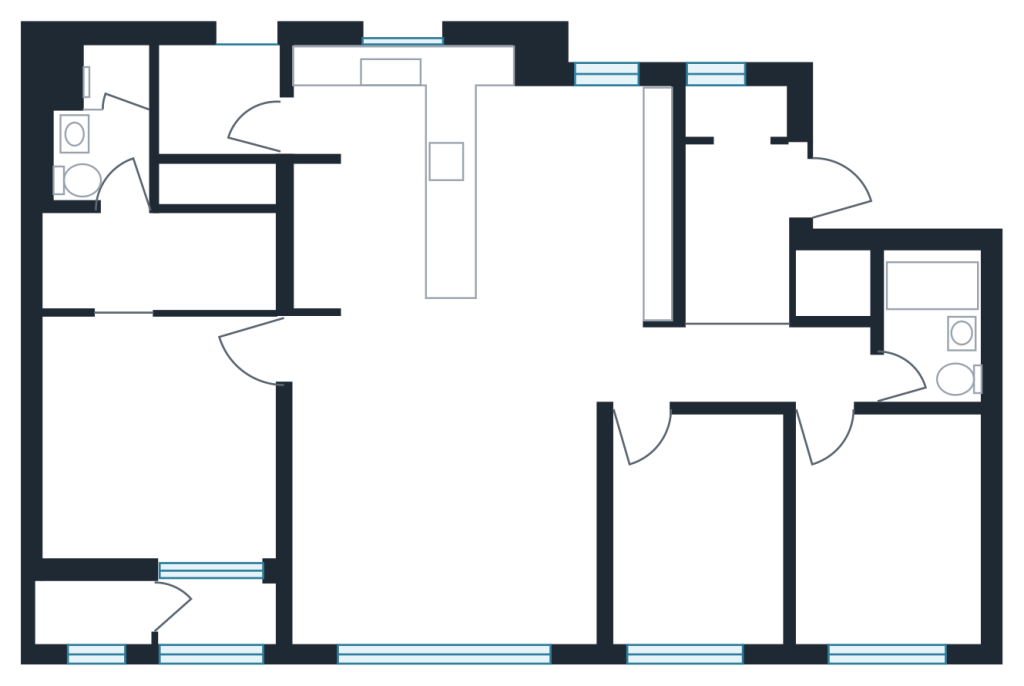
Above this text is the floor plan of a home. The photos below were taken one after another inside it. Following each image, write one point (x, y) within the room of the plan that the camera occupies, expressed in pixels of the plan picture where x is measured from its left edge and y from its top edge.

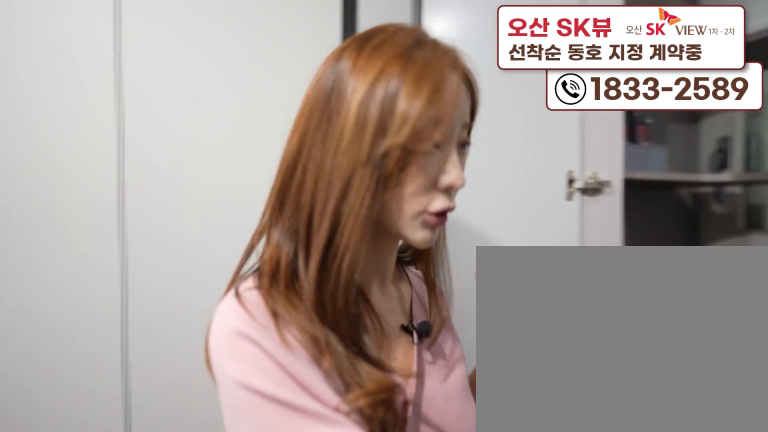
(745, 204)
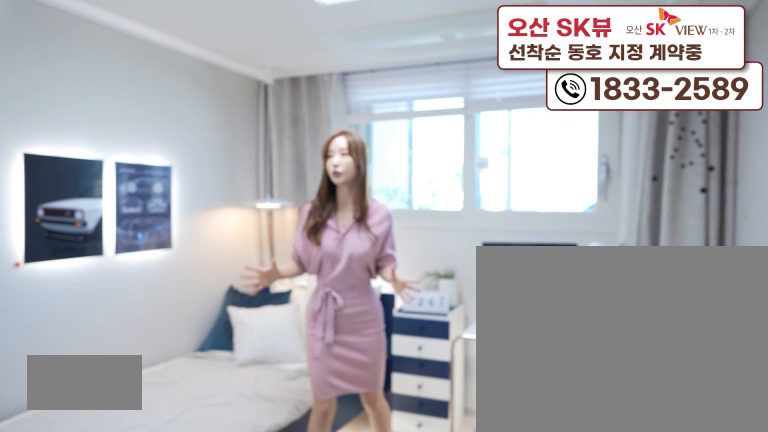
(879, 586)
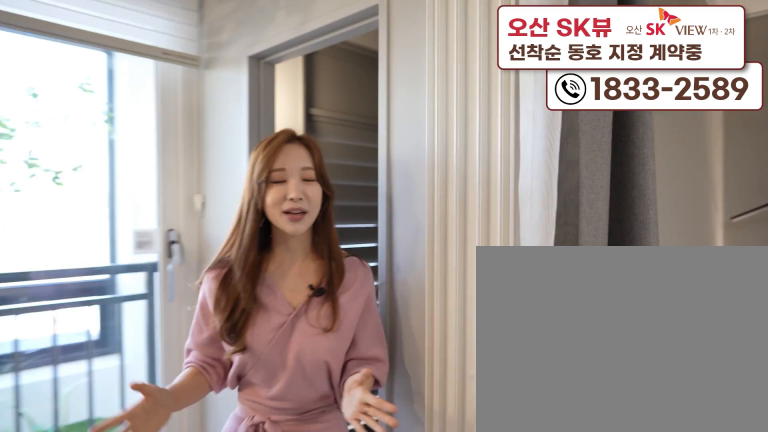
(214, 639)
